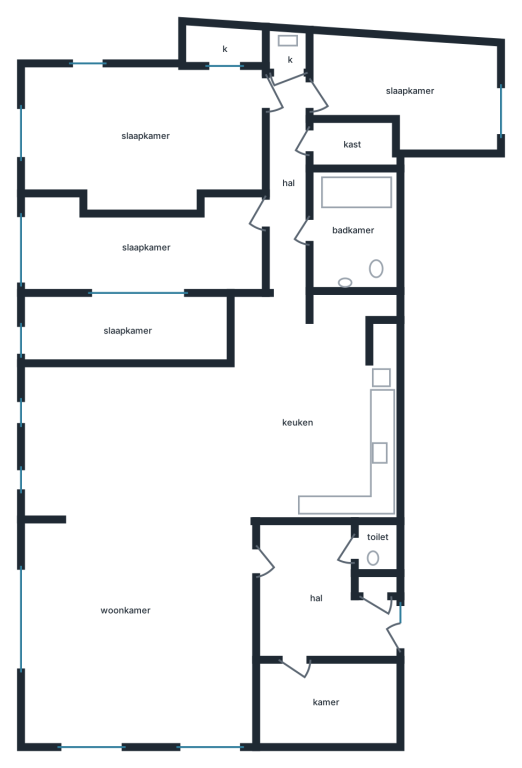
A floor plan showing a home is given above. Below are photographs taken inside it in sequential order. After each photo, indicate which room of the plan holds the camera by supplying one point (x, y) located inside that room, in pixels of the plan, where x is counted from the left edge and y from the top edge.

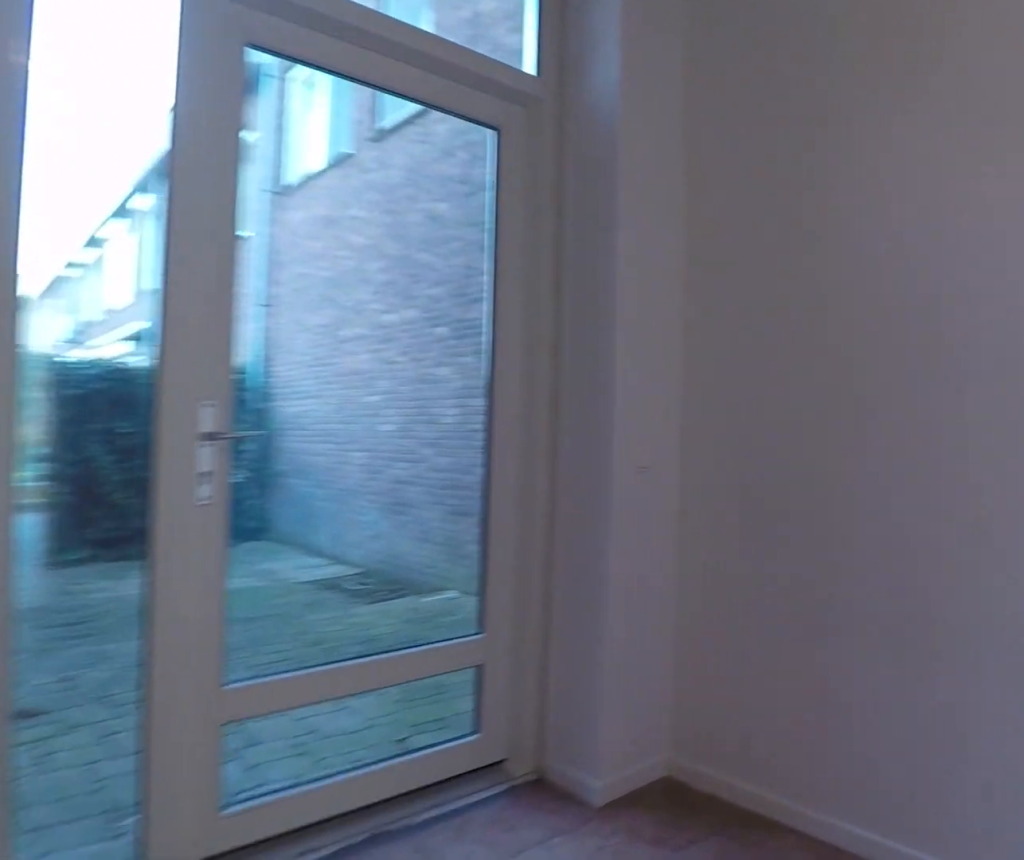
(409, 89)
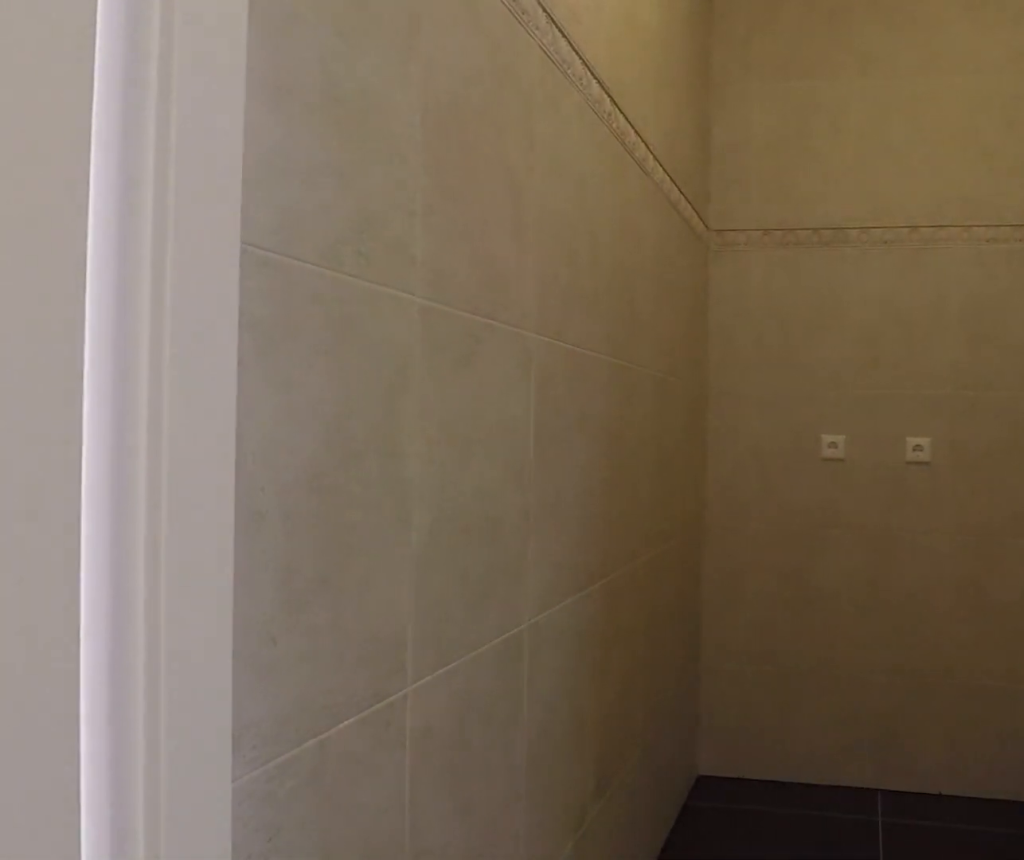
(288, 180)
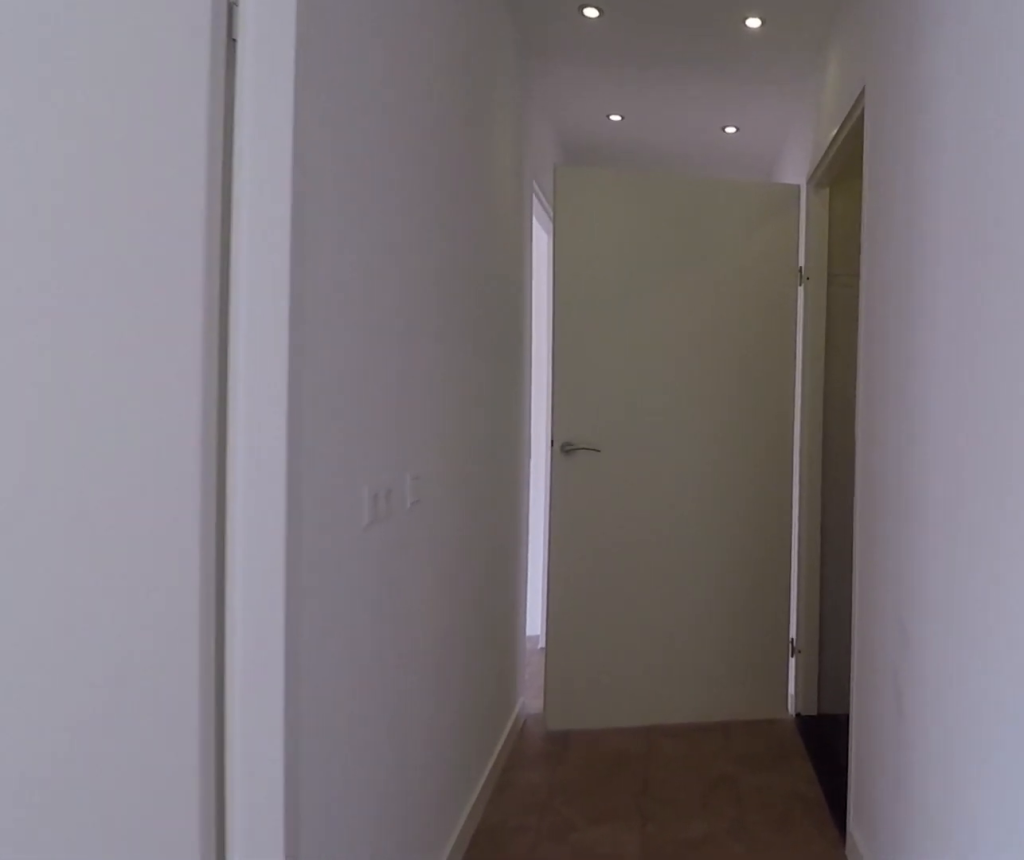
(288, 180)
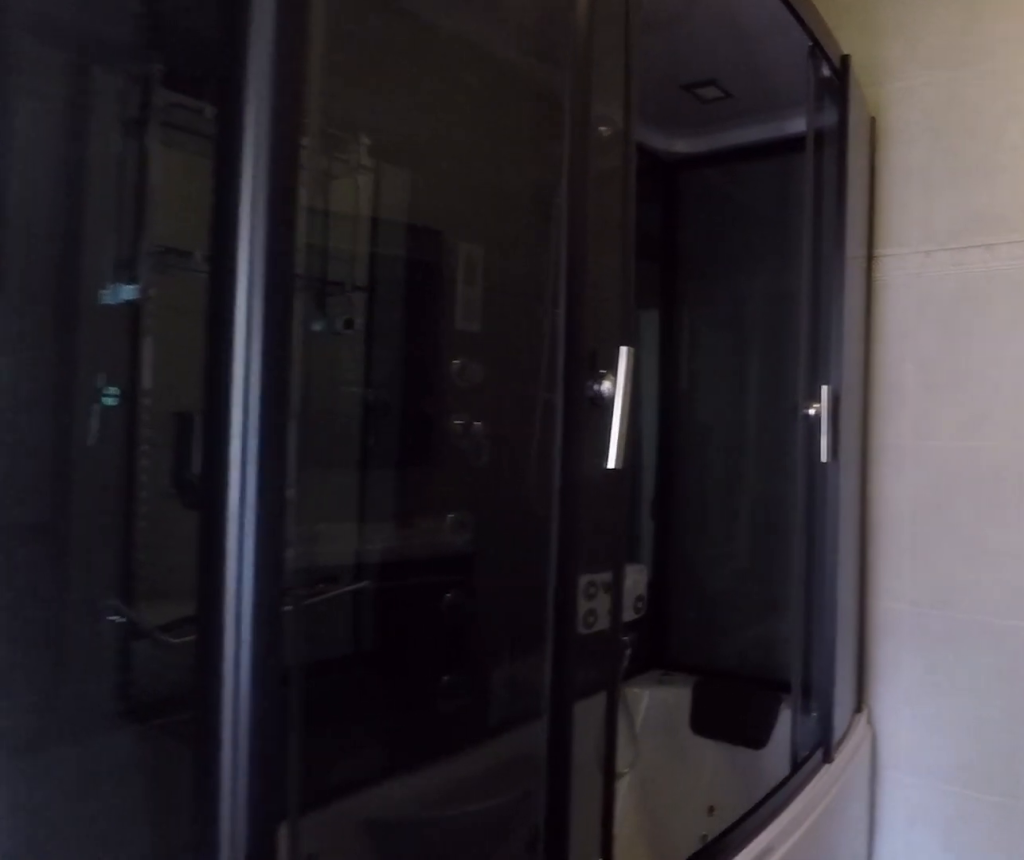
(353, 231)
